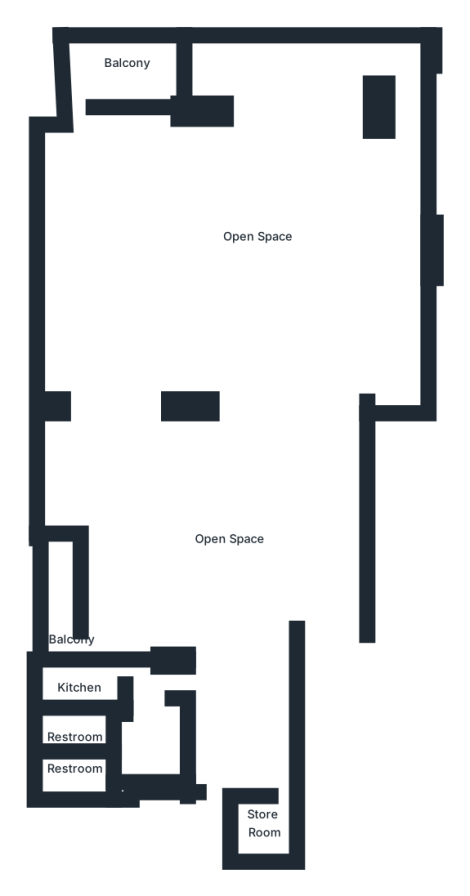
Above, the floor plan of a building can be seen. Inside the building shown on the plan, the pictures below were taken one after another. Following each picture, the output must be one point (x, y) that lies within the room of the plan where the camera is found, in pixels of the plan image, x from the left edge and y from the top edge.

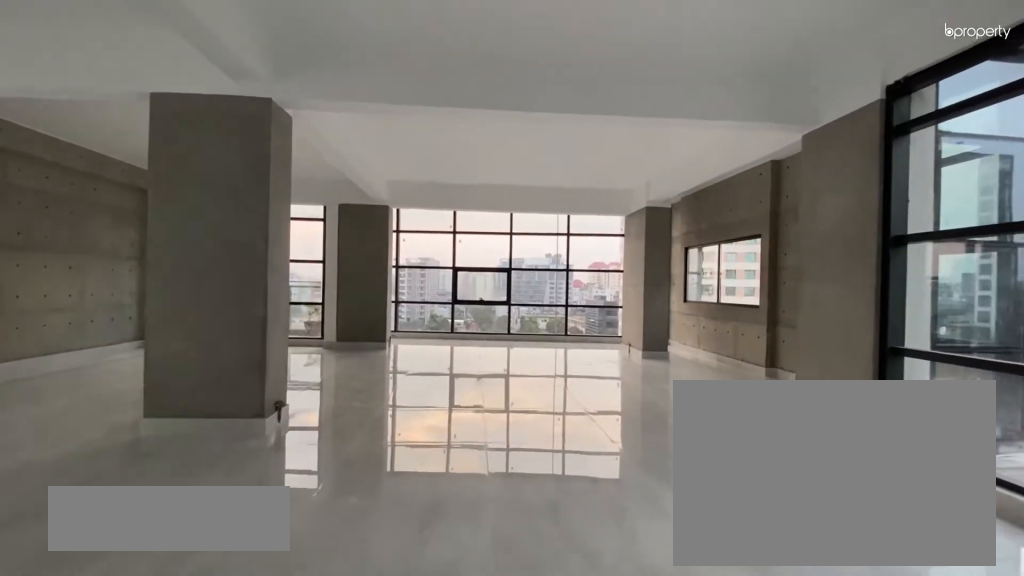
(270, 370)
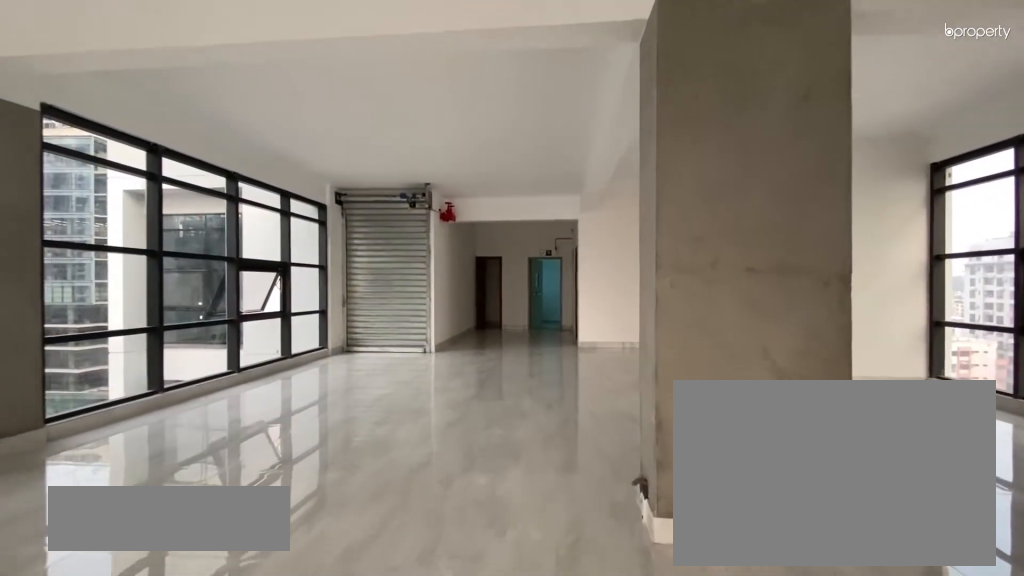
(270, 370)
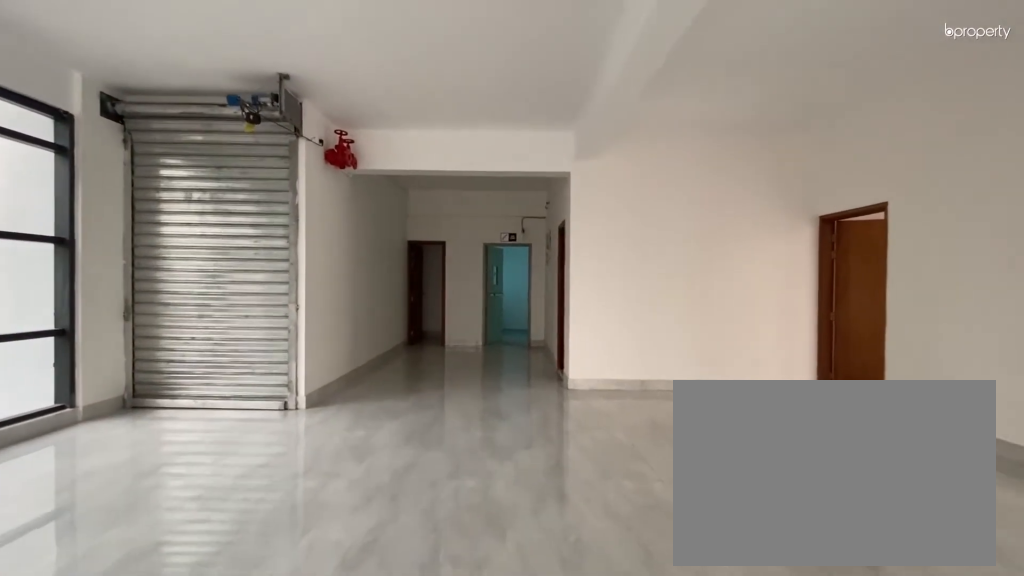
(209, 506)
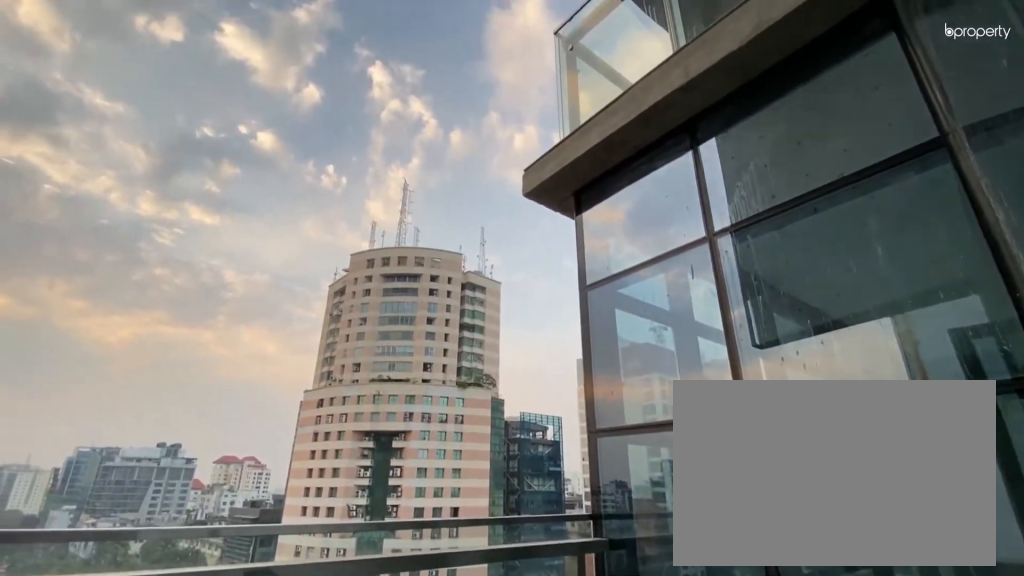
(111, 71)
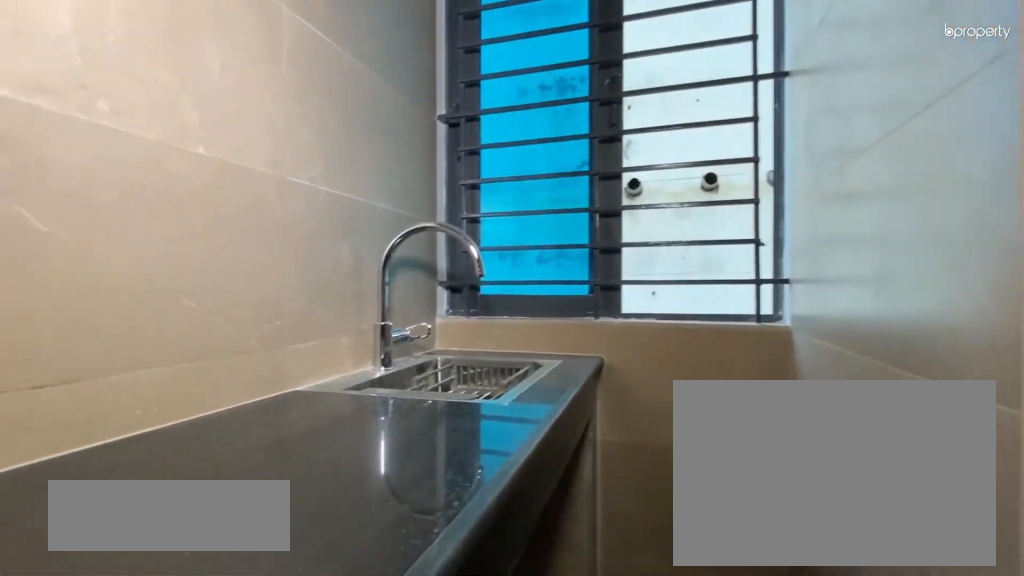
(94, 676)
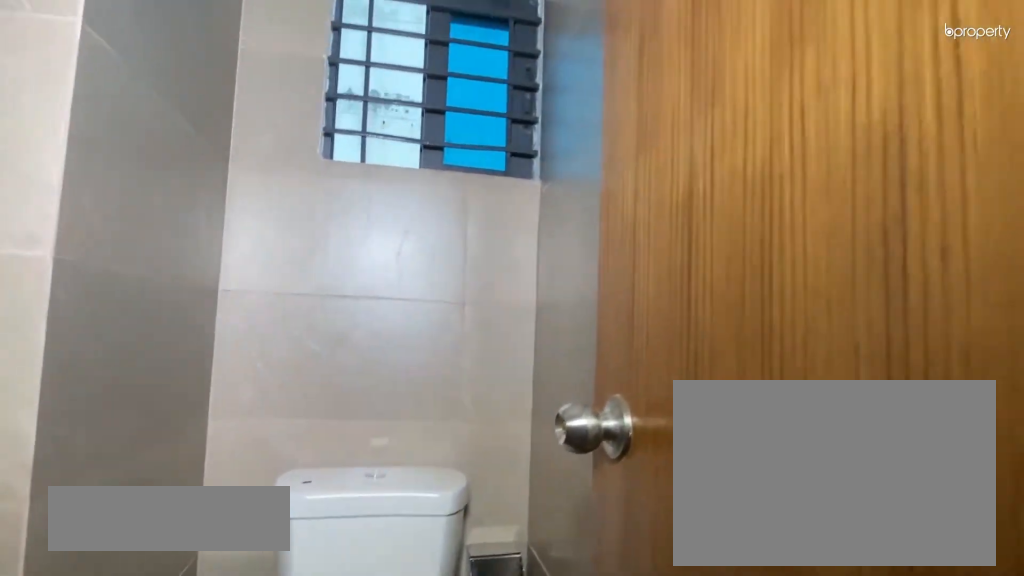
(74, 774)
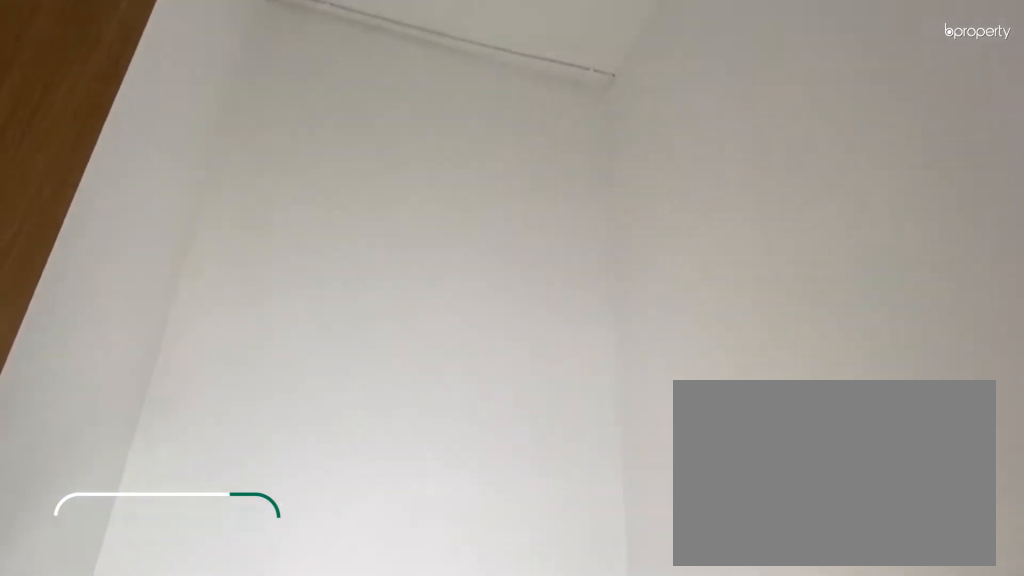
(268, 822)
